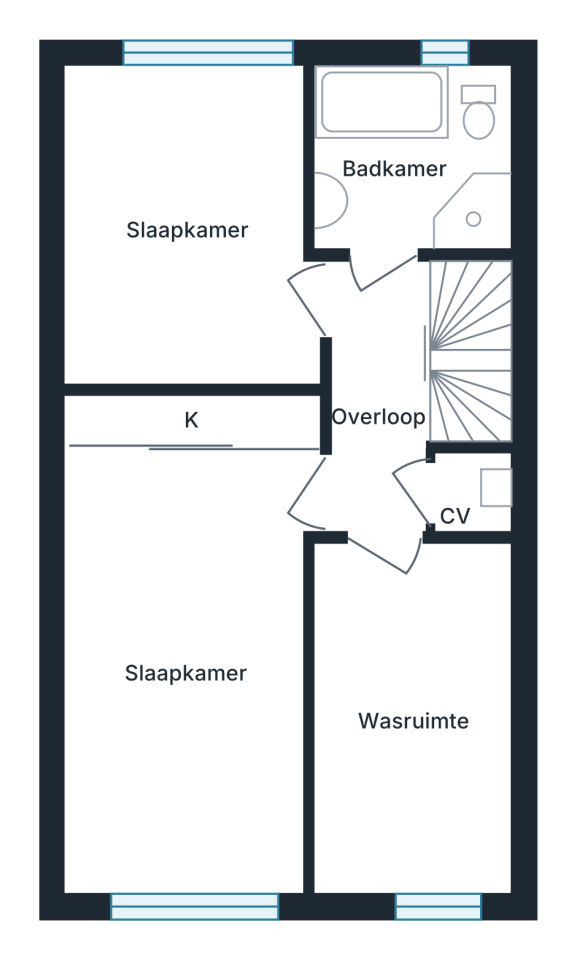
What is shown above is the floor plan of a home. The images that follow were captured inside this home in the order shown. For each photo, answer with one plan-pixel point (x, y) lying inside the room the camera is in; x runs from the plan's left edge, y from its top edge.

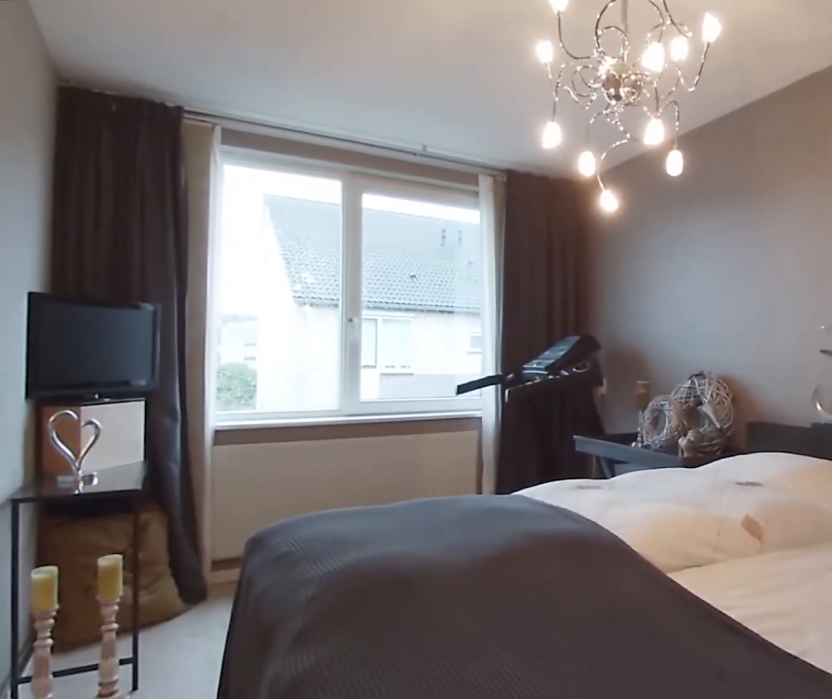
(186, 675)
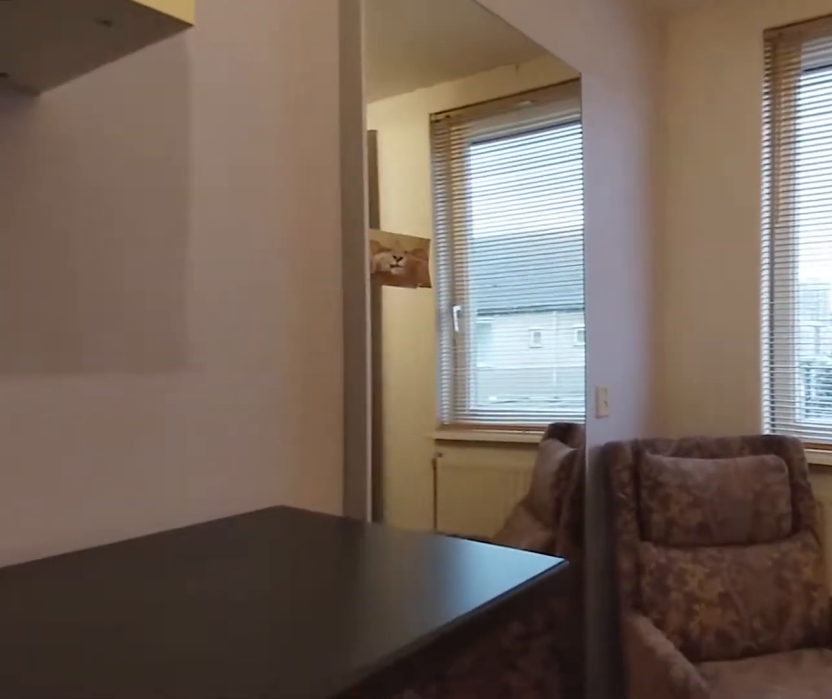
(409, 728)
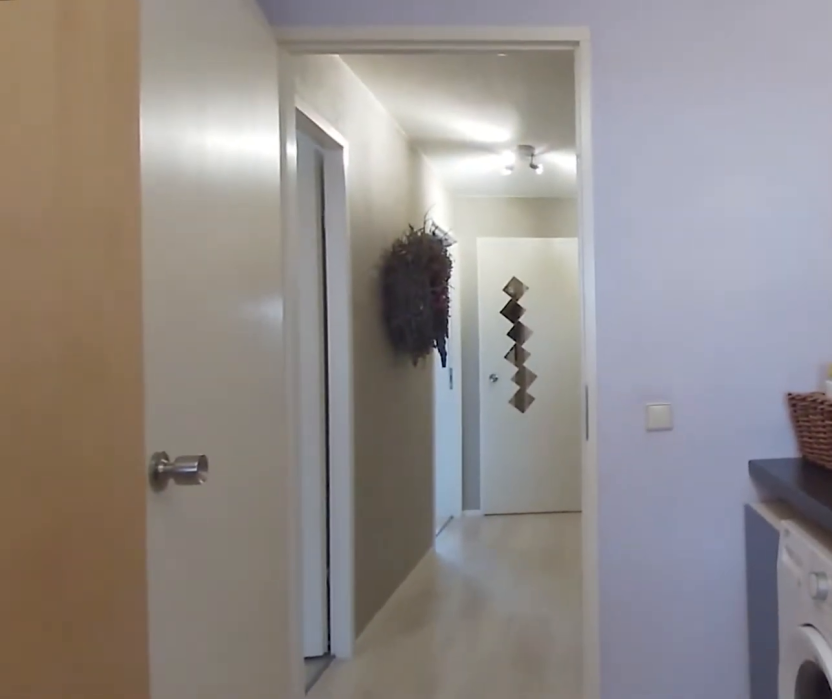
(409, 728)
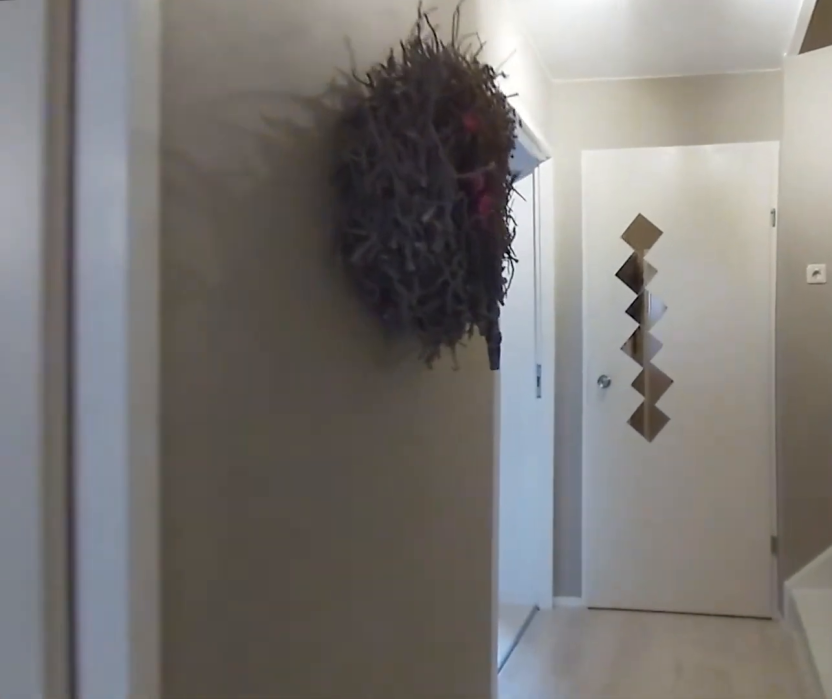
(379, 395)
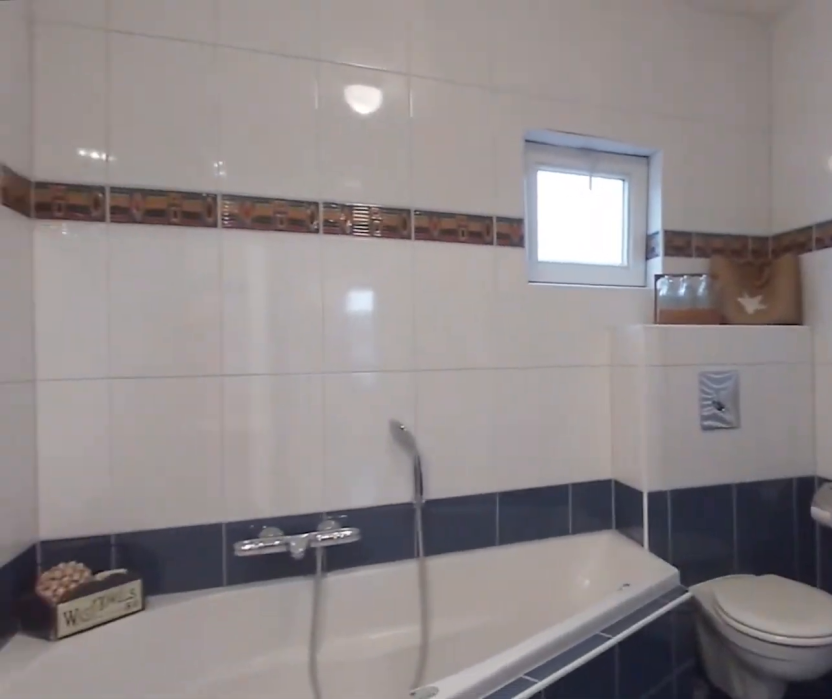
(414, 157)
